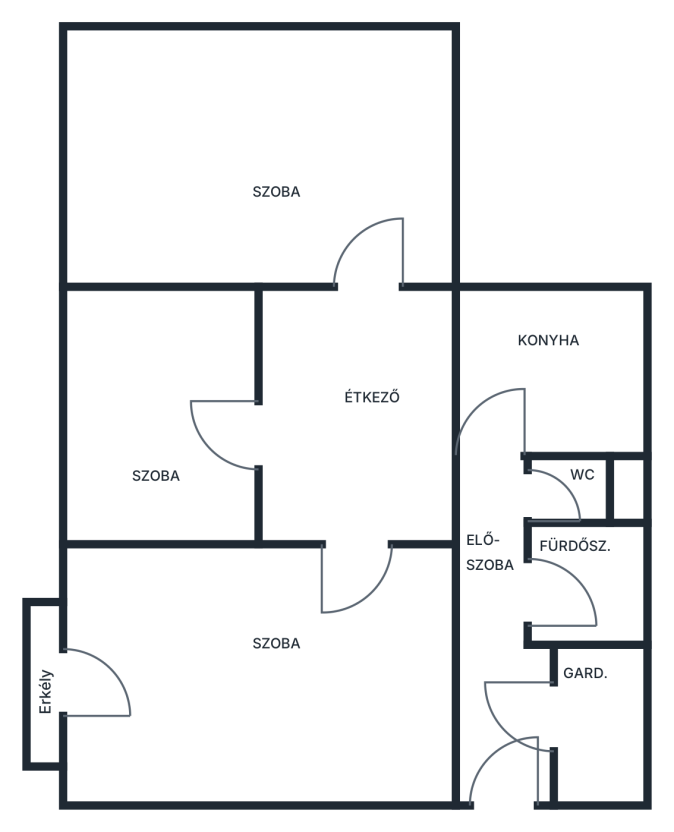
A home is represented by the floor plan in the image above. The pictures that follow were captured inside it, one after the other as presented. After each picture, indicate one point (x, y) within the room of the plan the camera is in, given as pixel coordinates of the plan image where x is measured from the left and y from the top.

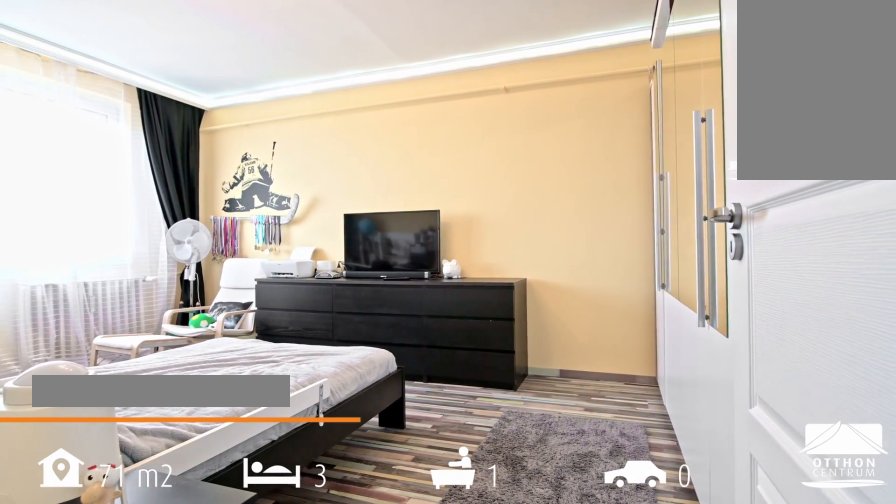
(253, 149)
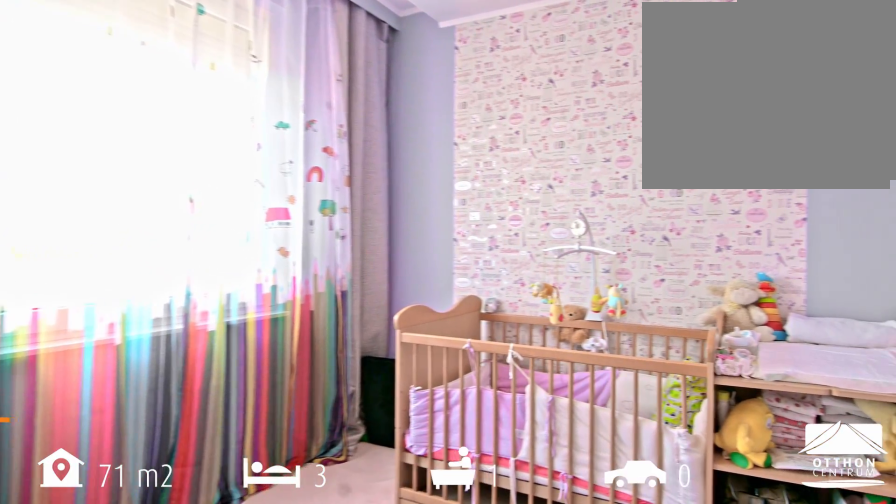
(154, 410)
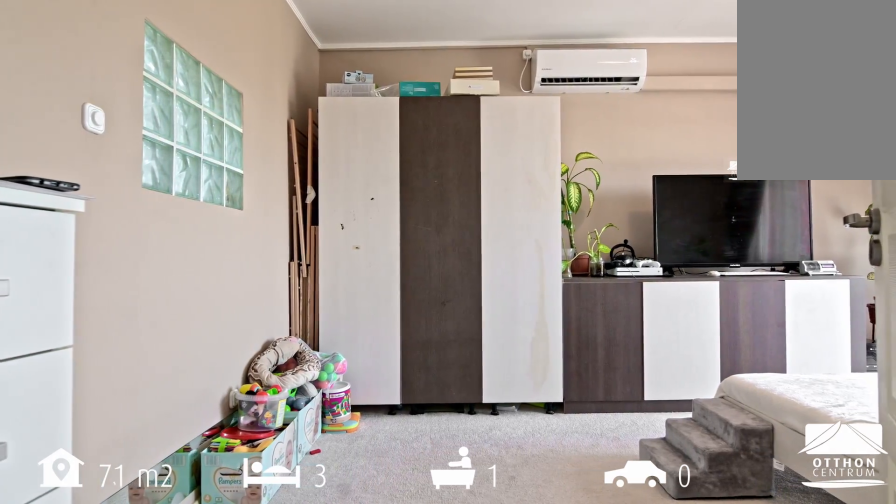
(274, 684)
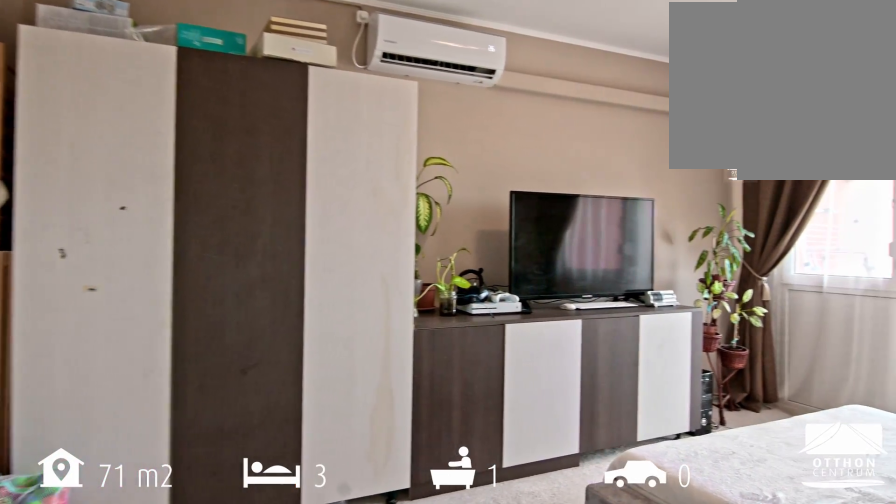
(274, 685)
